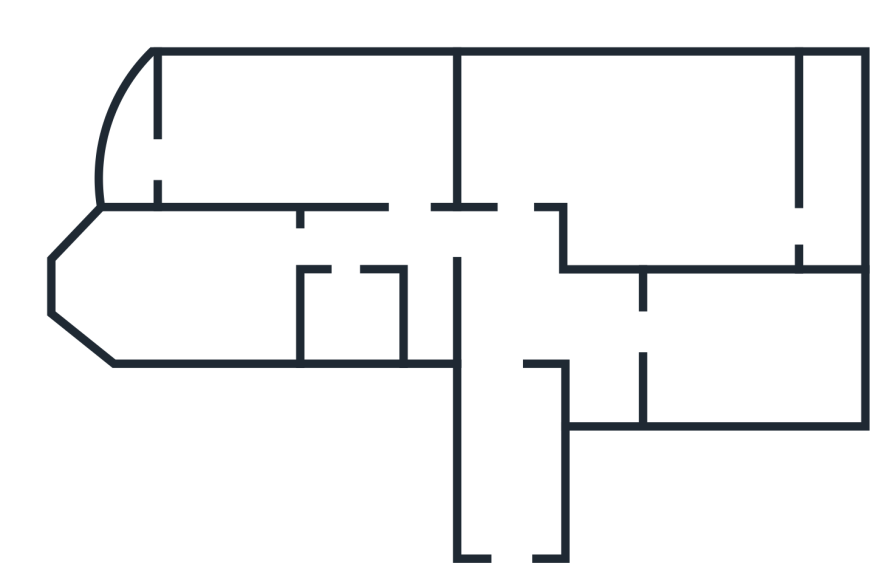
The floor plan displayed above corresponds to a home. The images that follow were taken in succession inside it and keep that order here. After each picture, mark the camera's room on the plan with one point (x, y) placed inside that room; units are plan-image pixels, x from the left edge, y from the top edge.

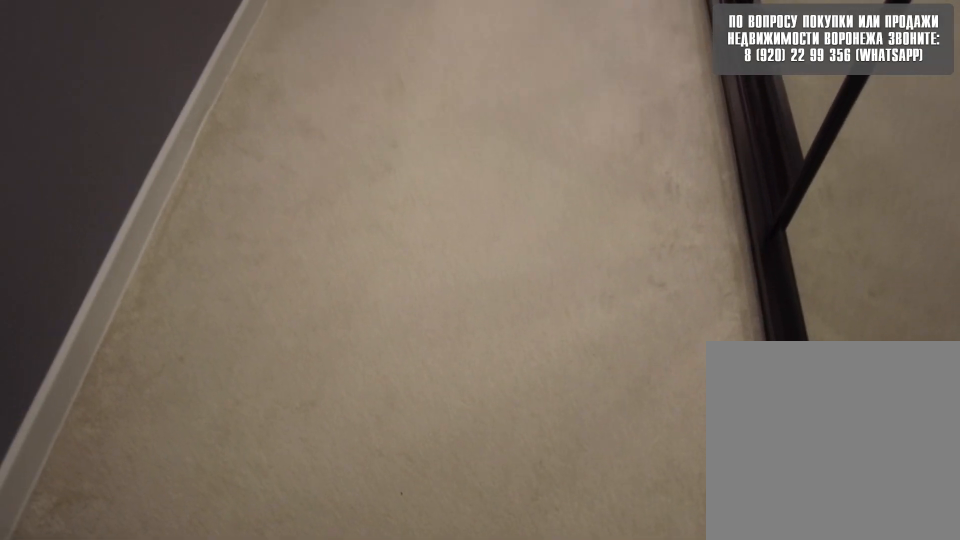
(517, 531)
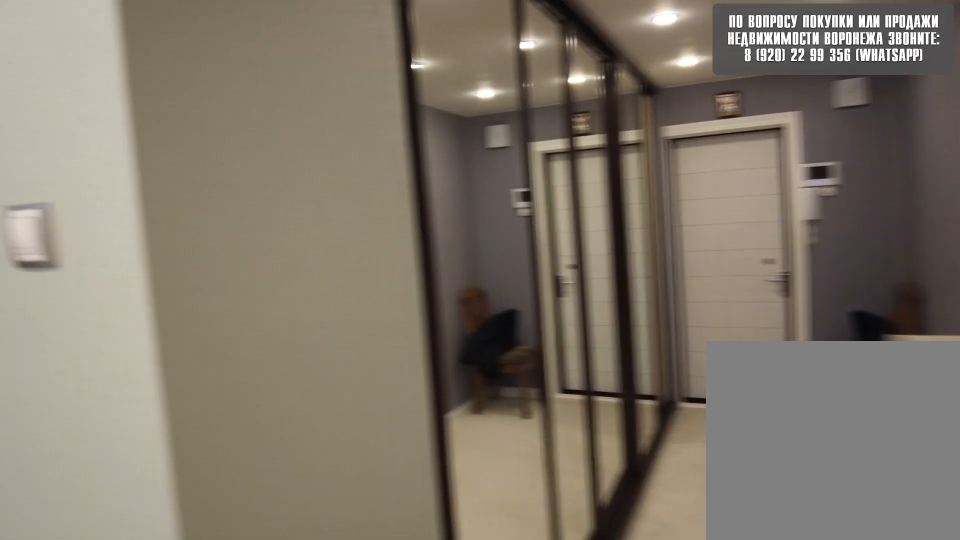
(516, 327)
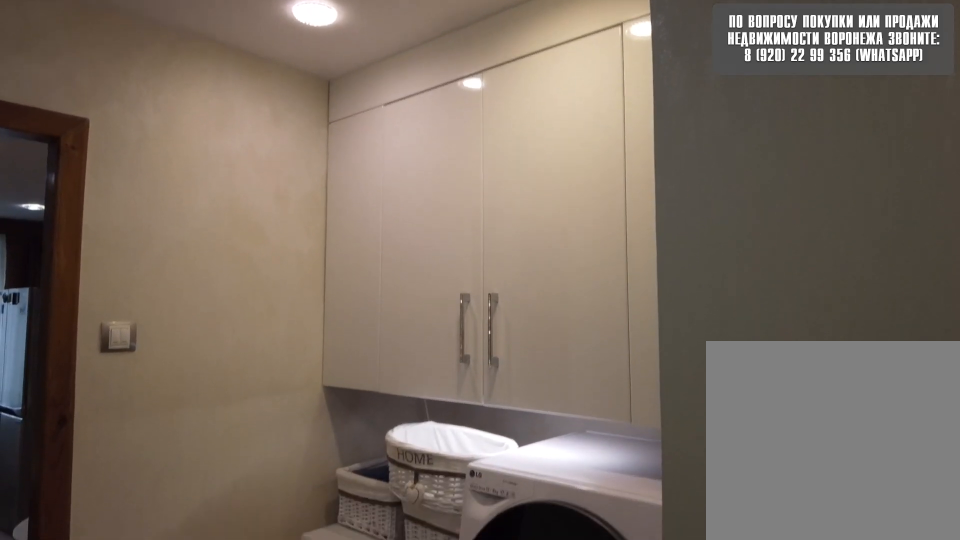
(612, 334)
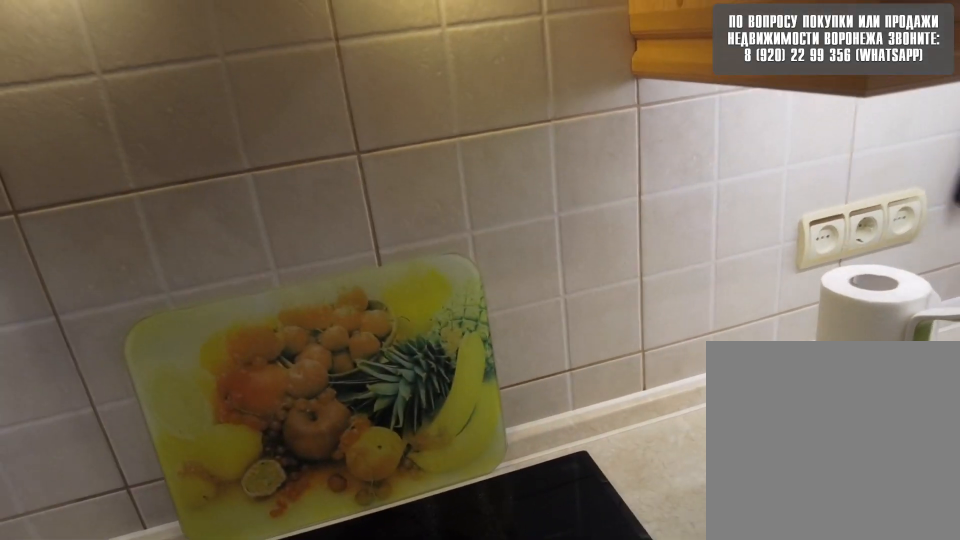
(717, 349)
